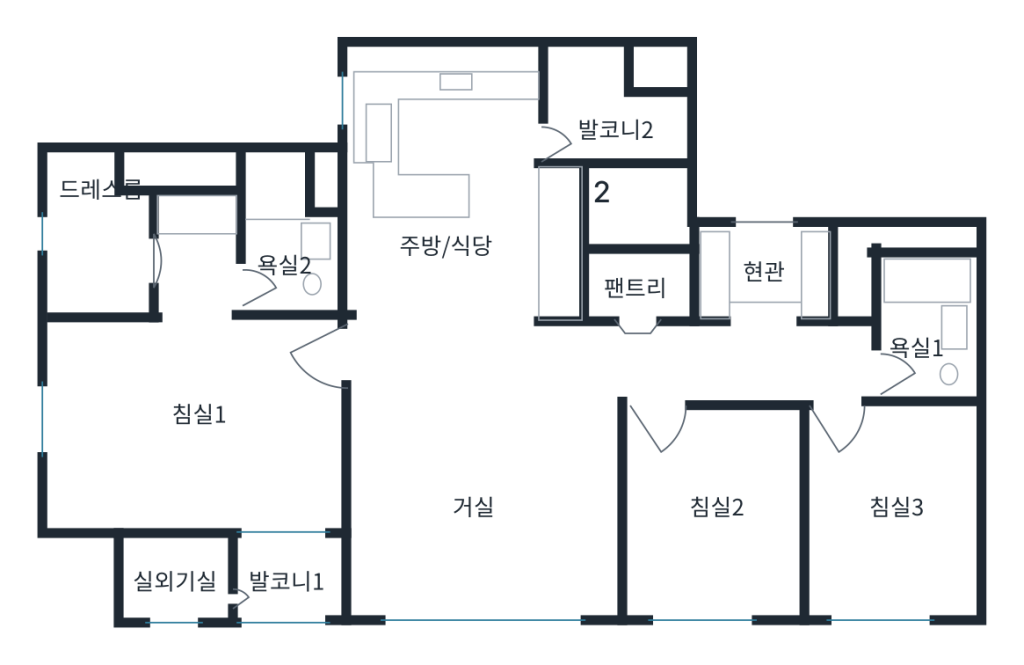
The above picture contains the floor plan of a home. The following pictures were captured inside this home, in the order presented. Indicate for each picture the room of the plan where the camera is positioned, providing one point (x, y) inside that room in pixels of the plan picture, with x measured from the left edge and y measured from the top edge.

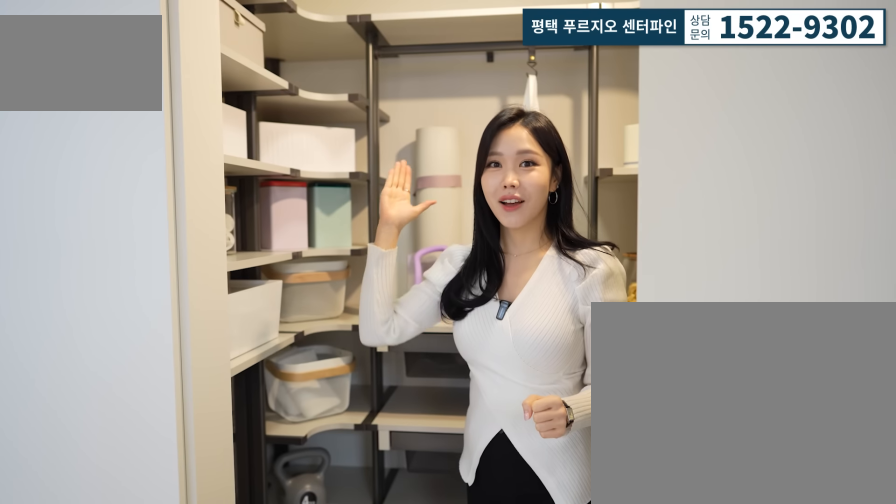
(640, 322)
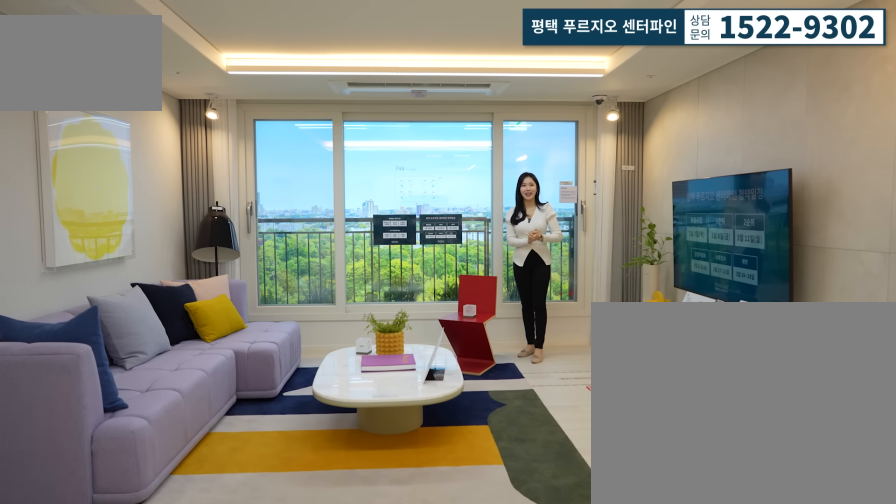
(478, 492)
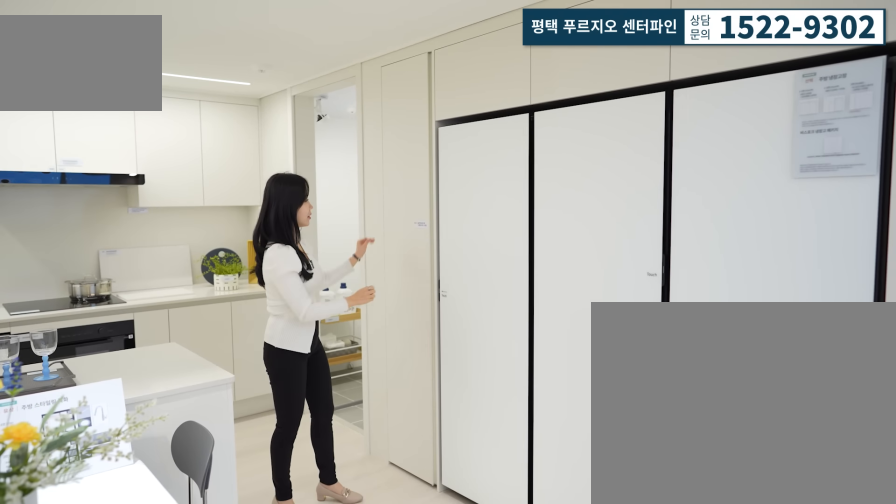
(466, 201)
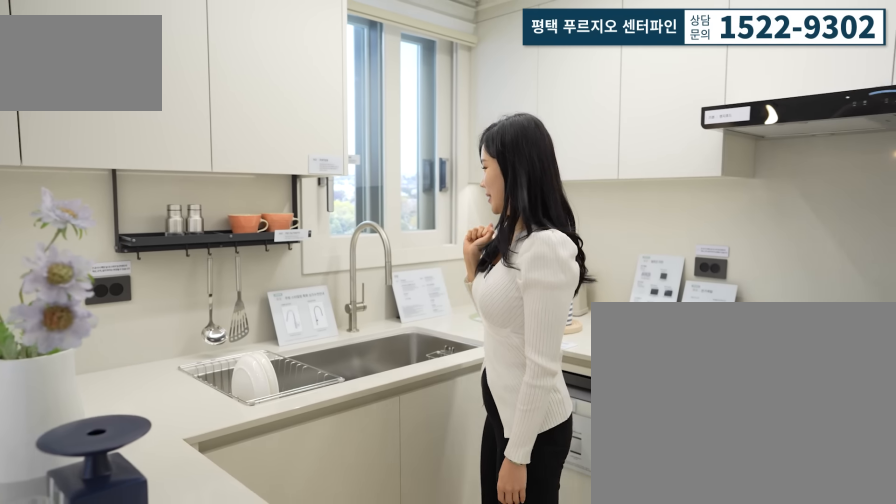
(466, 201)
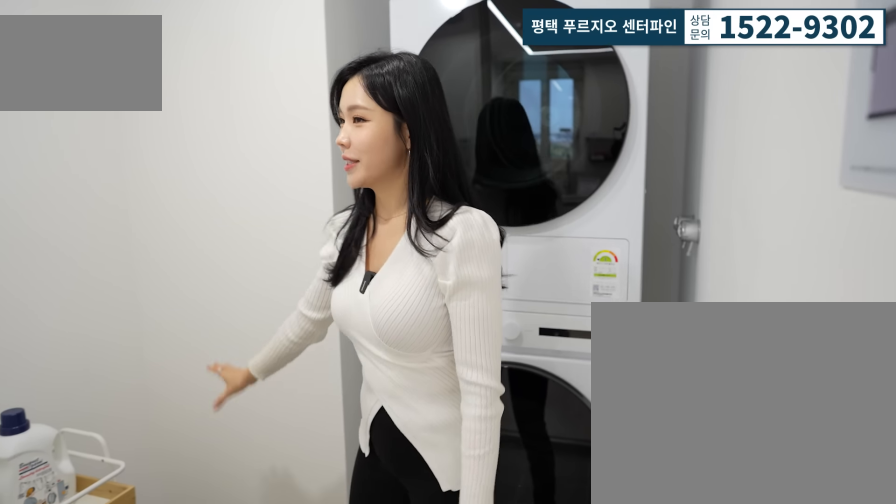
(618, 120)
